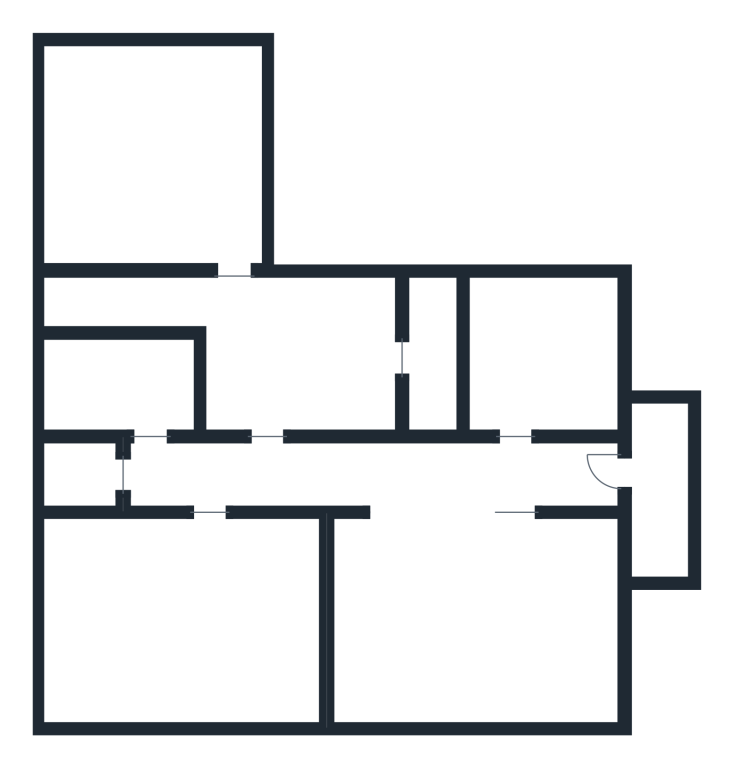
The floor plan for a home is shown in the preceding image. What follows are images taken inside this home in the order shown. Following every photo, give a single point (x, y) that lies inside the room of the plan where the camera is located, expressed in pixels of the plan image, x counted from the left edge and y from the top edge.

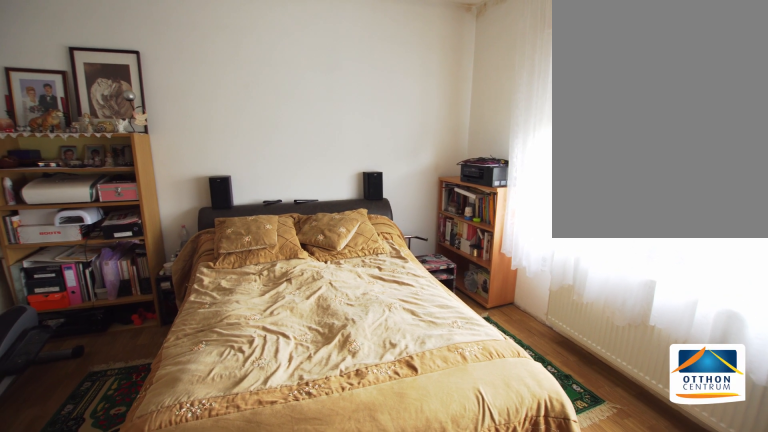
(480, 615)
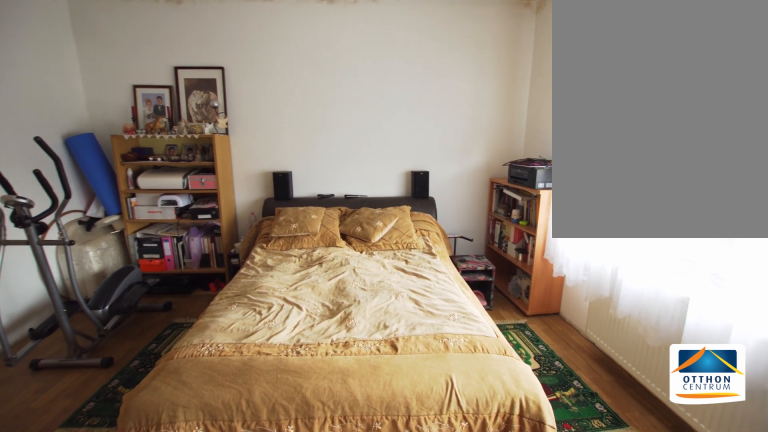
(481, 615)
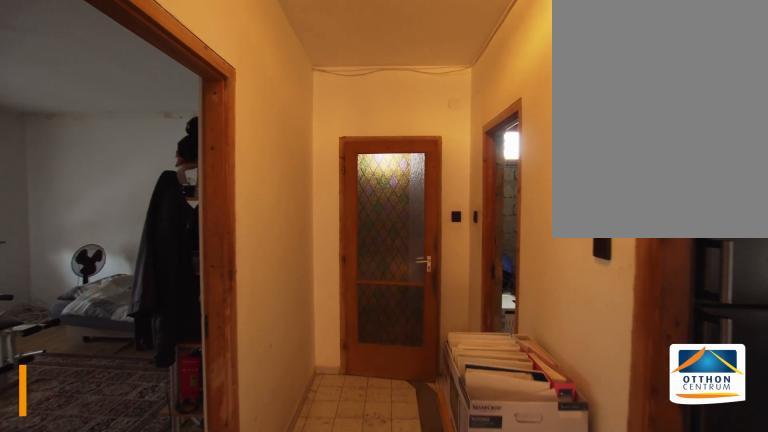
(548, 479)
